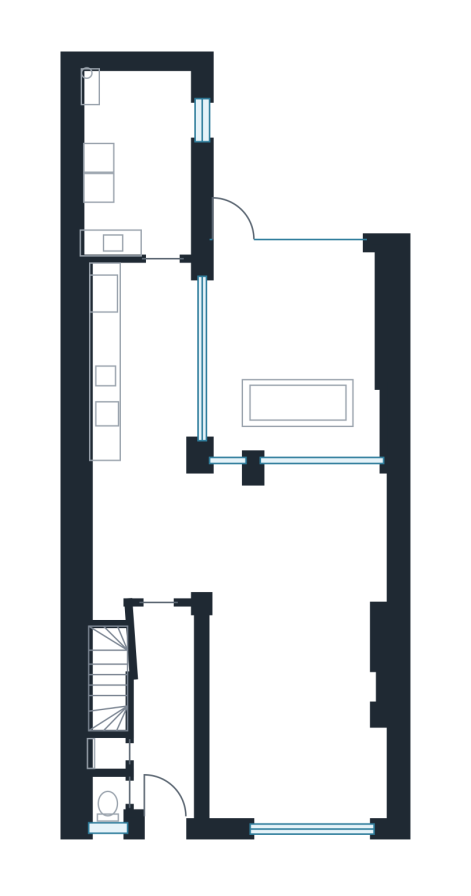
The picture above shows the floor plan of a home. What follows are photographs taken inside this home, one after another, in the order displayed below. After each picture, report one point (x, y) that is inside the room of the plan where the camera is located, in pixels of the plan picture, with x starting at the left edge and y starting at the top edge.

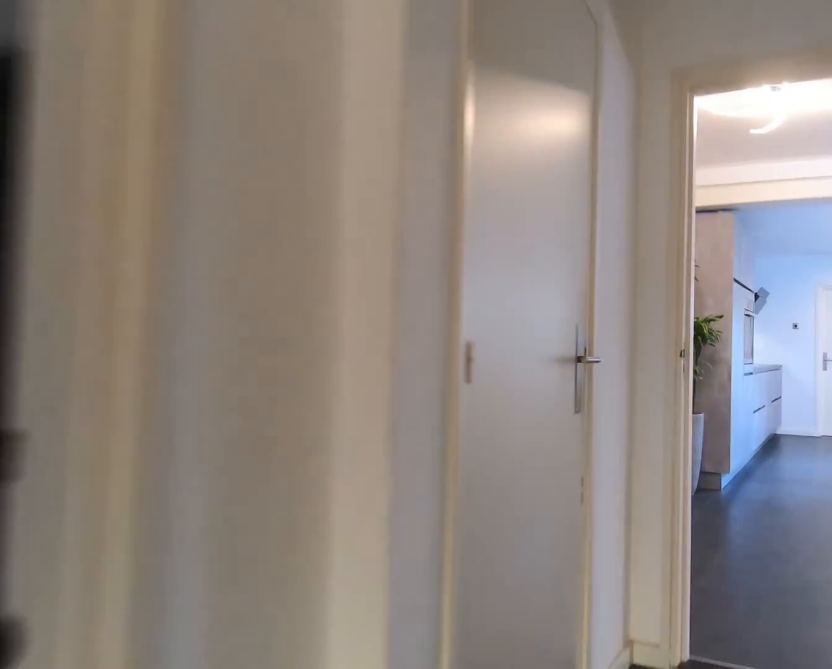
(164, 710)
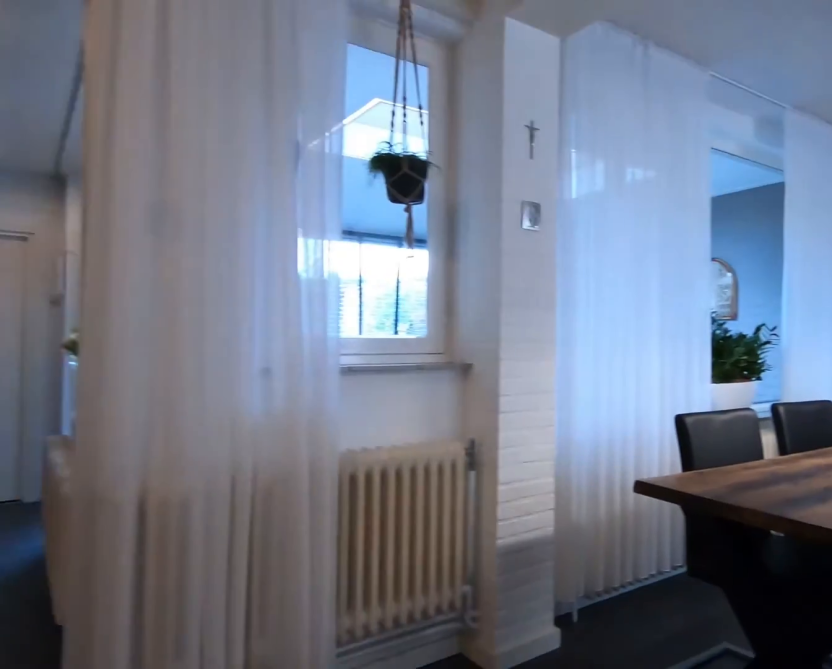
(238, 533)
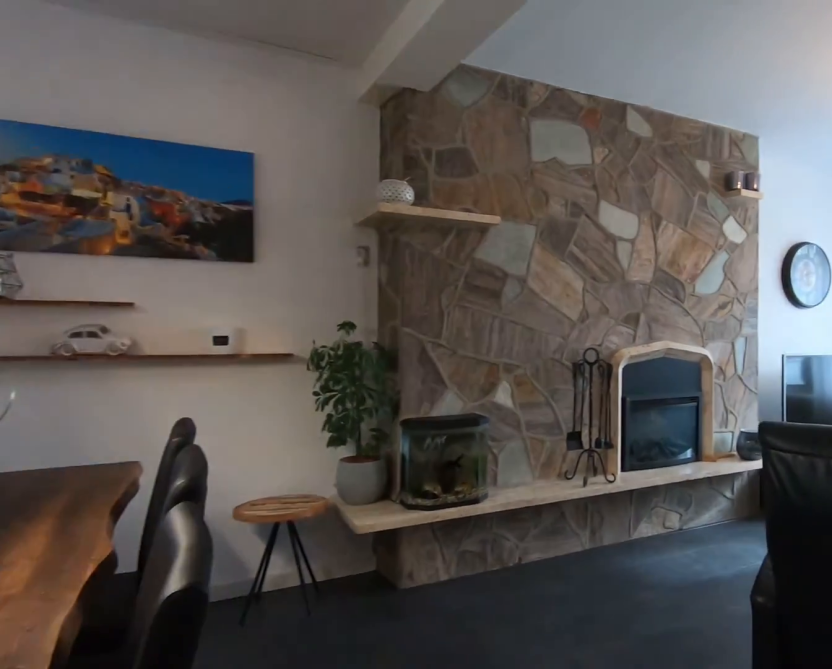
(238, 533)
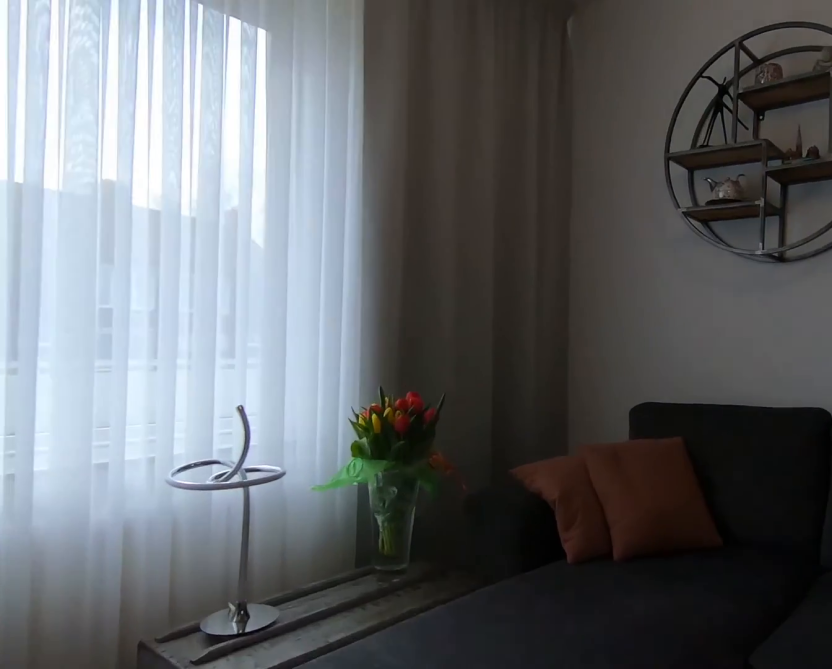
(293, 715)
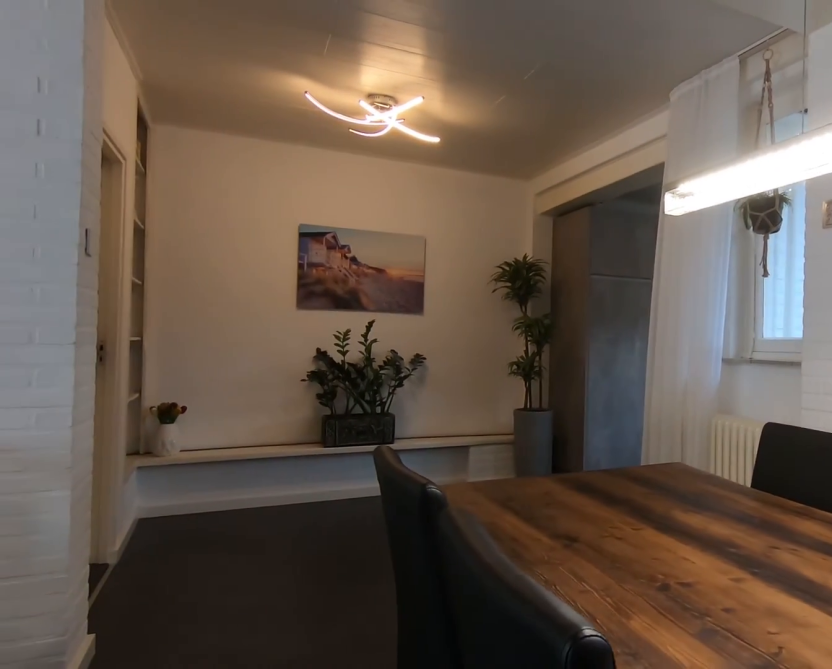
(238, 533)
